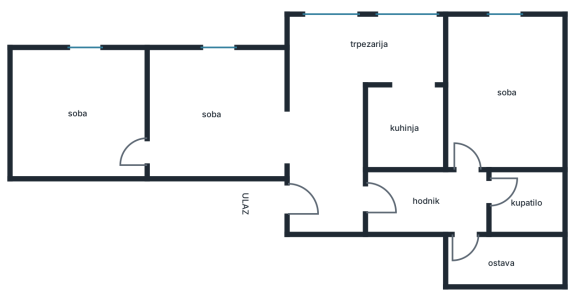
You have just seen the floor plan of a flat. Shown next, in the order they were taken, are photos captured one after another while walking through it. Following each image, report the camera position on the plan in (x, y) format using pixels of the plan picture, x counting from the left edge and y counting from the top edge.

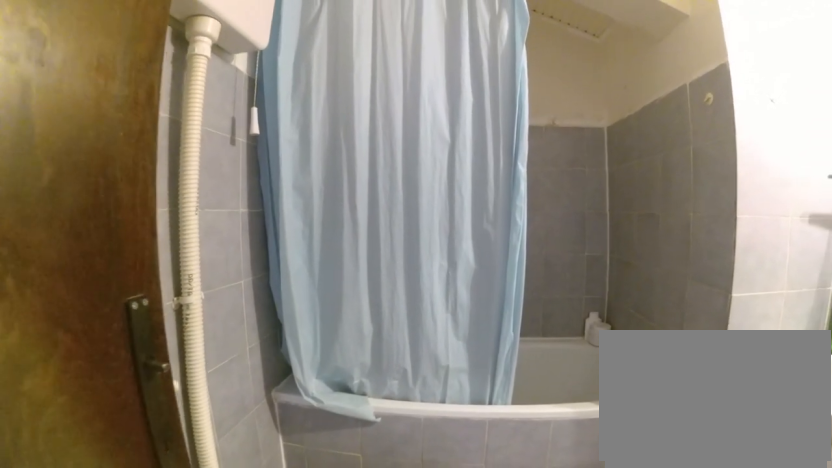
(497, 202)
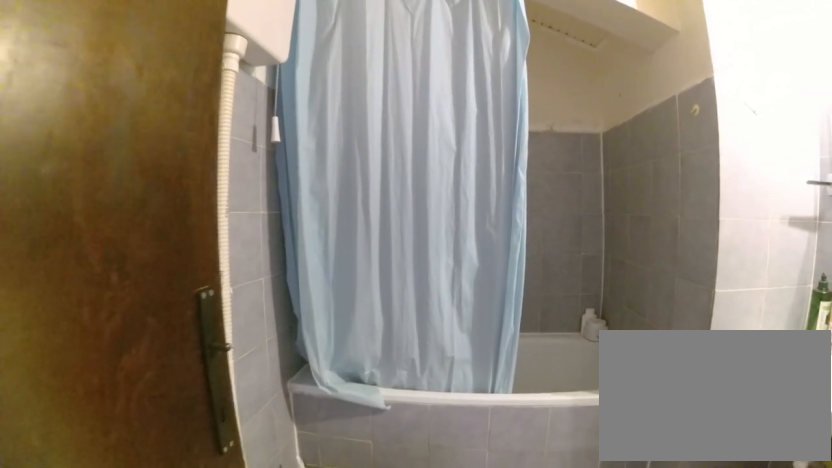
(494, 202)
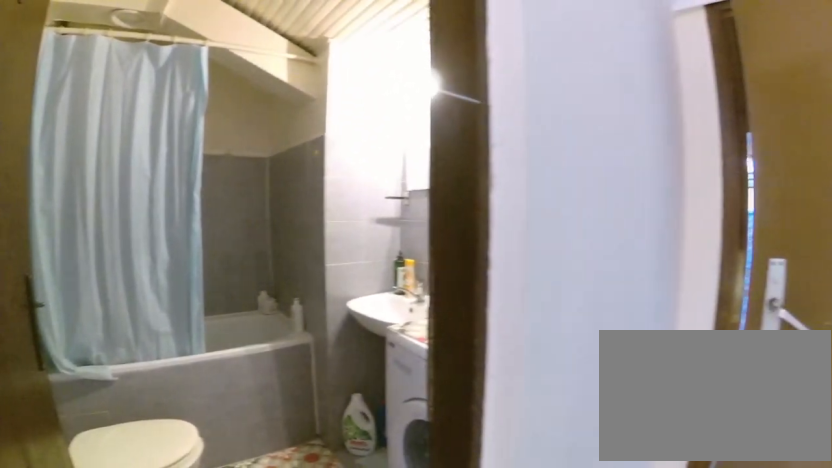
(469, 198)
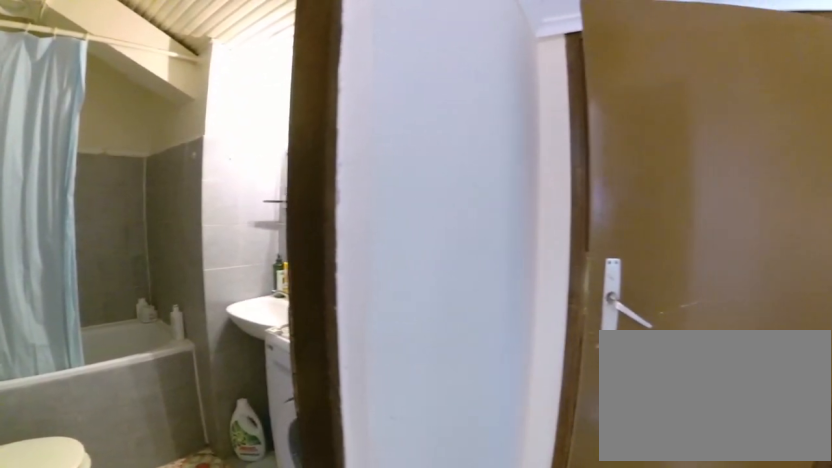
(467, 192)
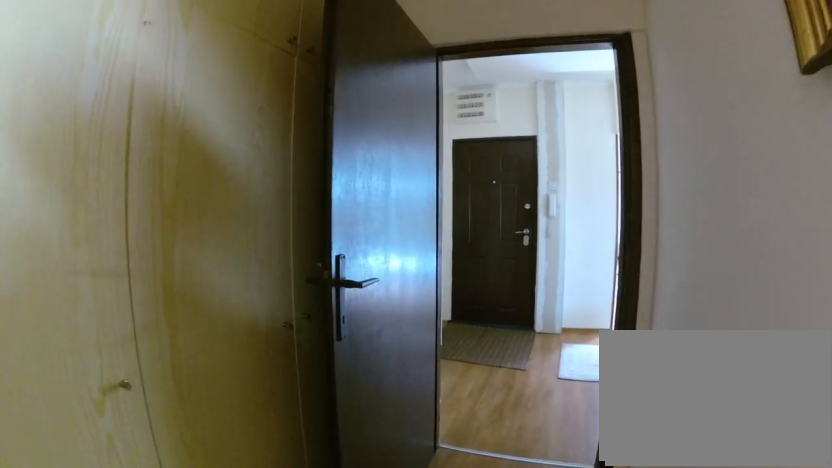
(448, 203)
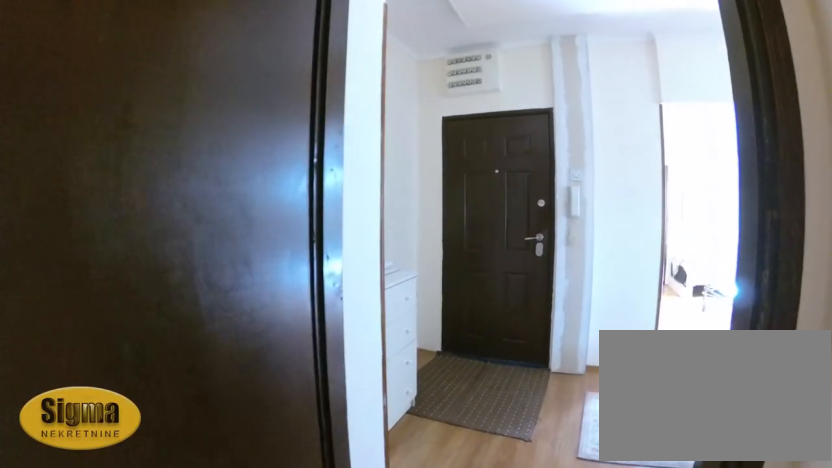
(403, 204)
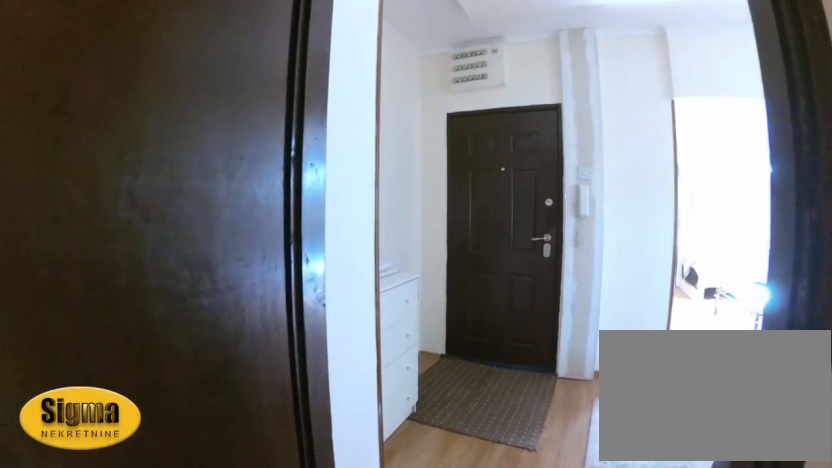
(397, 204)
